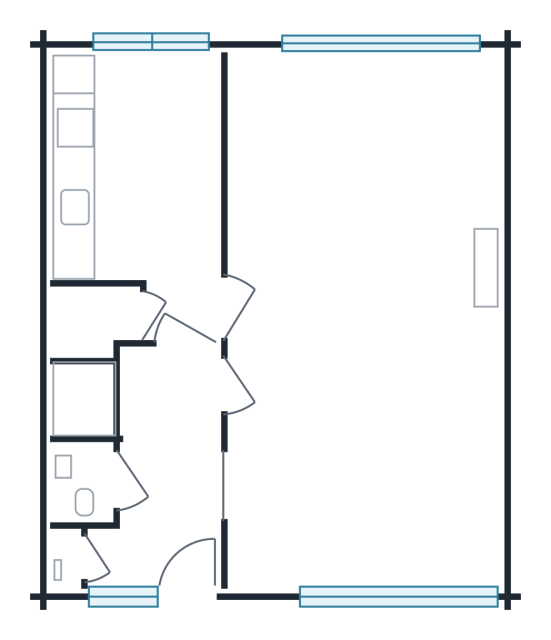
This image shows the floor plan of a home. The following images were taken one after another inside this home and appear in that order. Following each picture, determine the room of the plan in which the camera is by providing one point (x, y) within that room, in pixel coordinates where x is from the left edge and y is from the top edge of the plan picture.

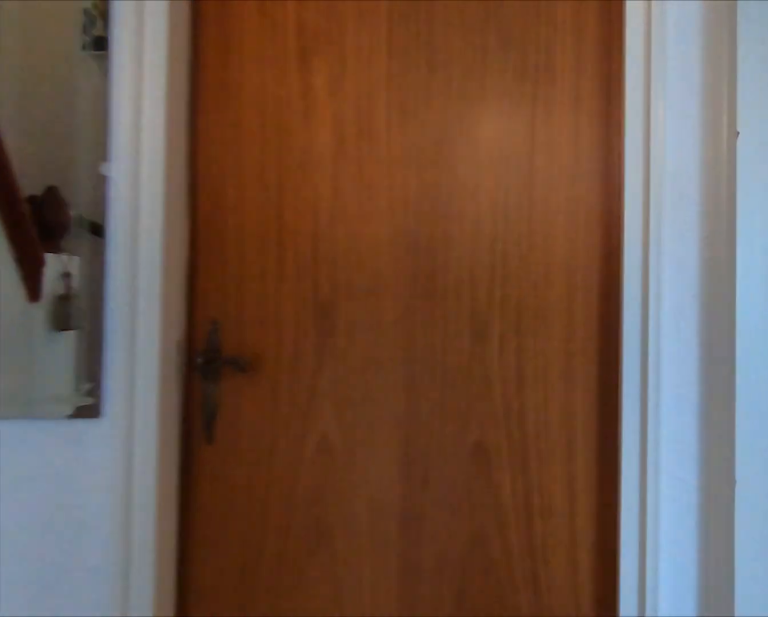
(165, 473)
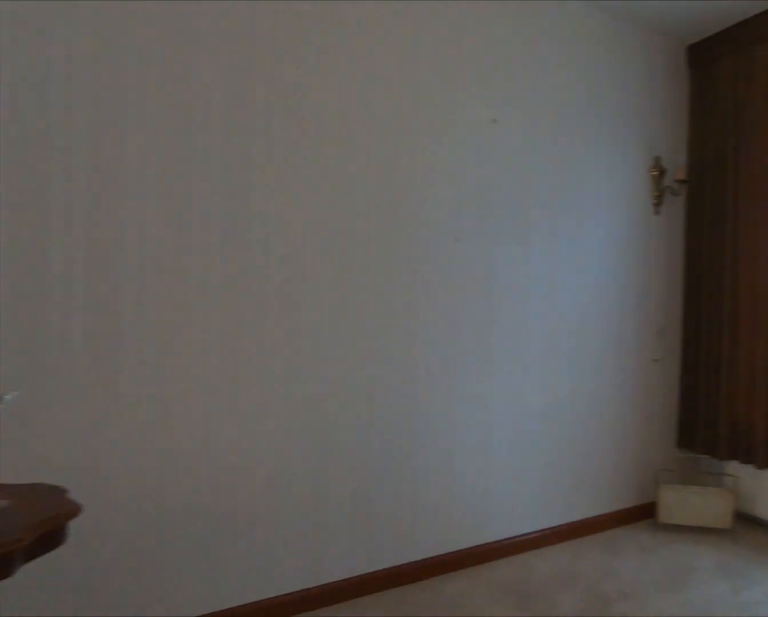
(249, 324)
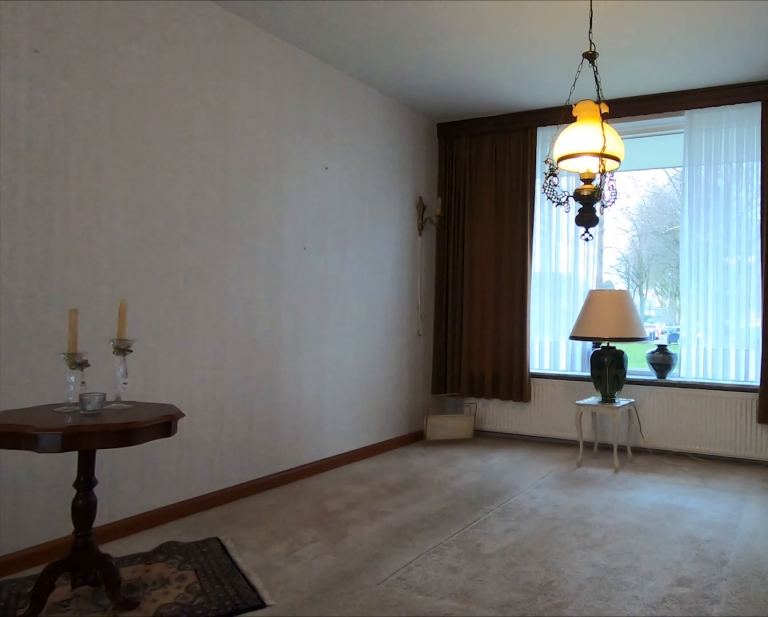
(245, 270)
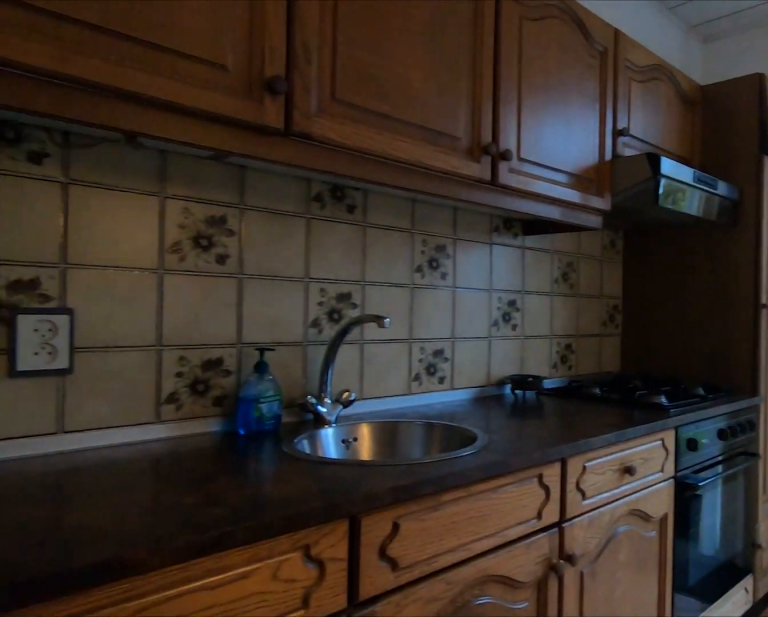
(161, 187)
